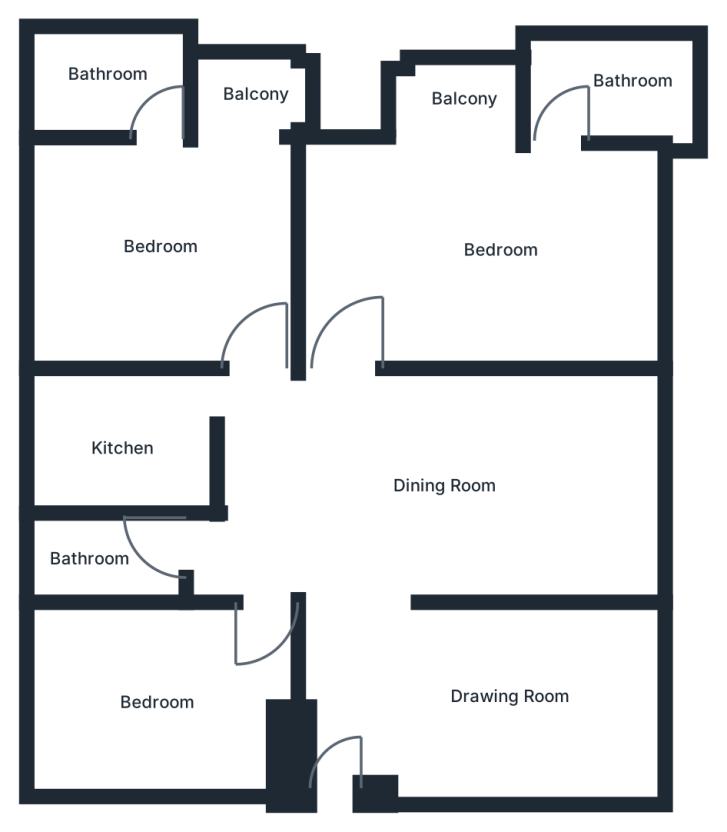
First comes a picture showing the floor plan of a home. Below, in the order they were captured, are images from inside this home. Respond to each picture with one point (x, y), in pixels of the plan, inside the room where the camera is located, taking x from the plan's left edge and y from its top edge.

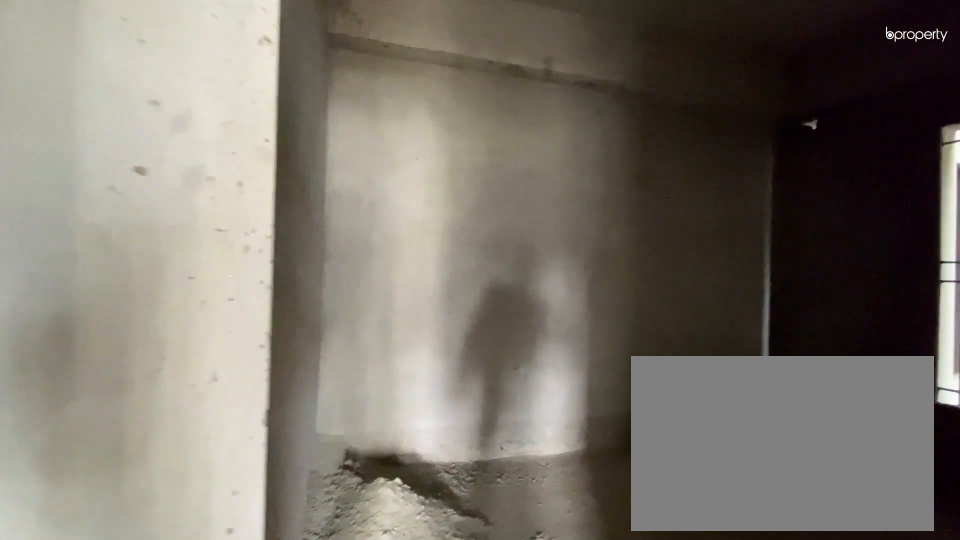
(196, 673)
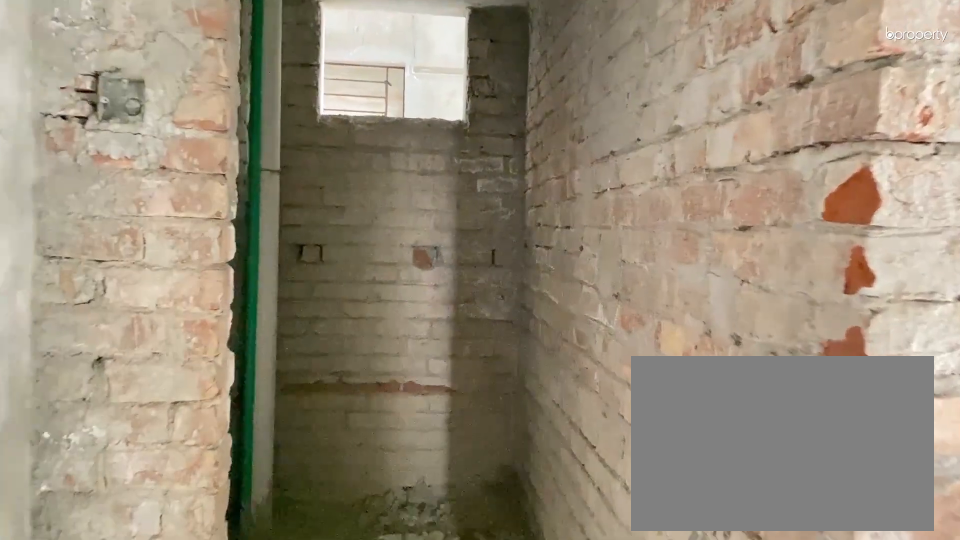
(232, 592)
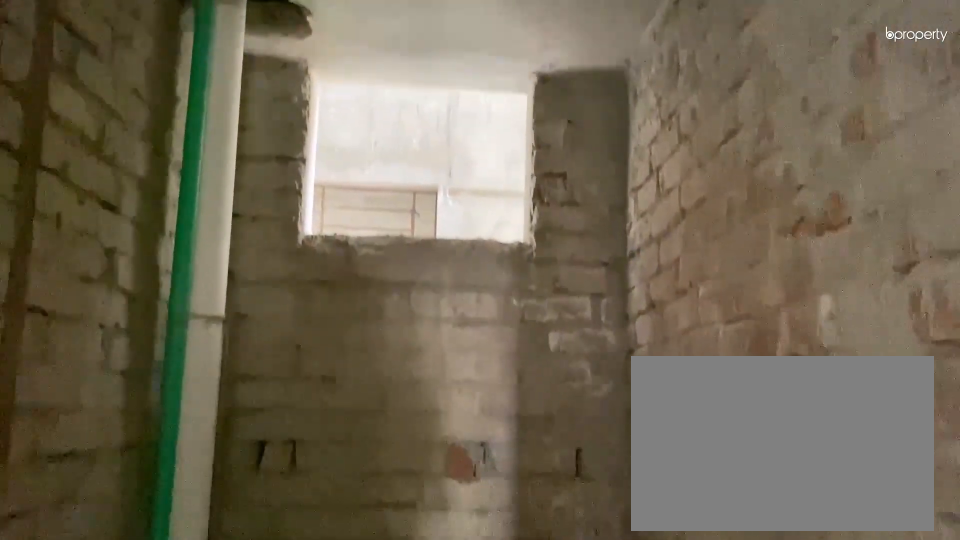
(106, 559)
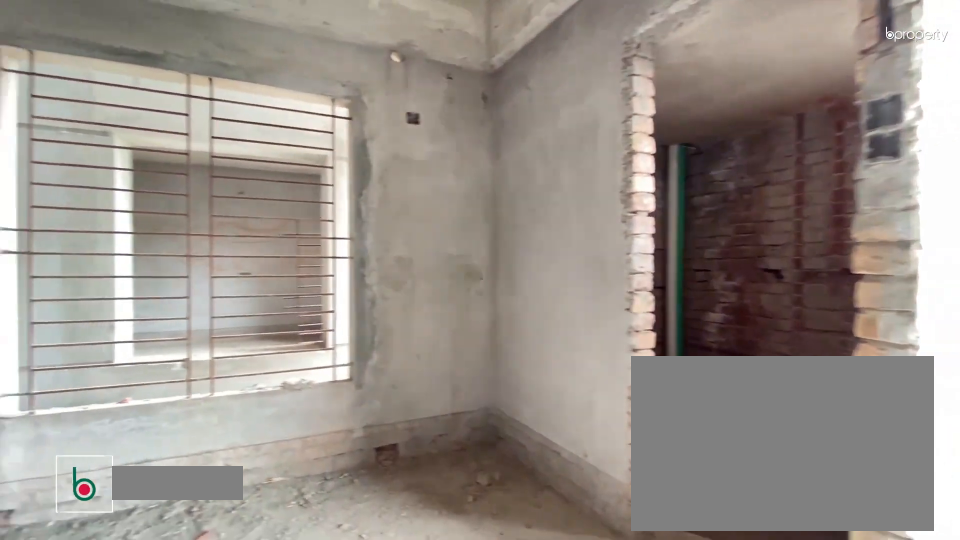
(163, 235)
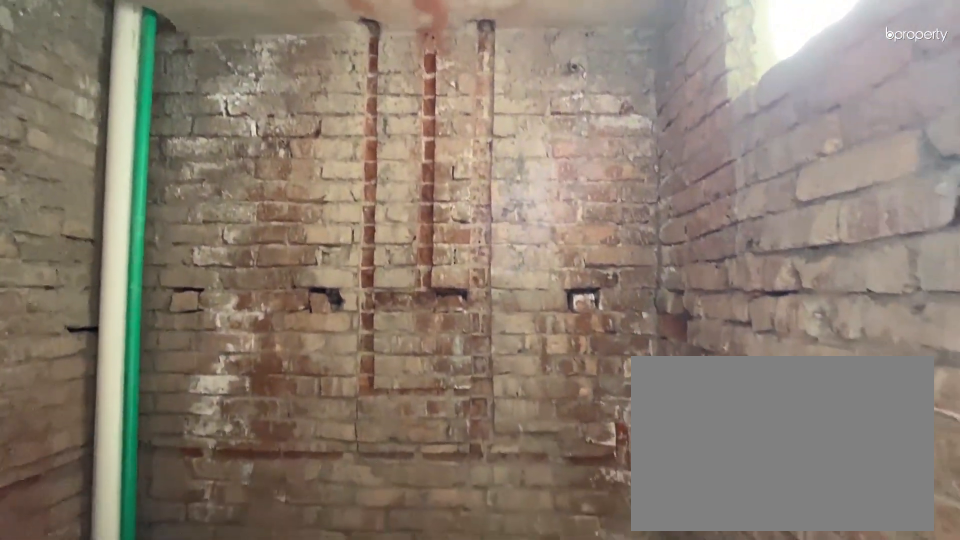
(123, 79)
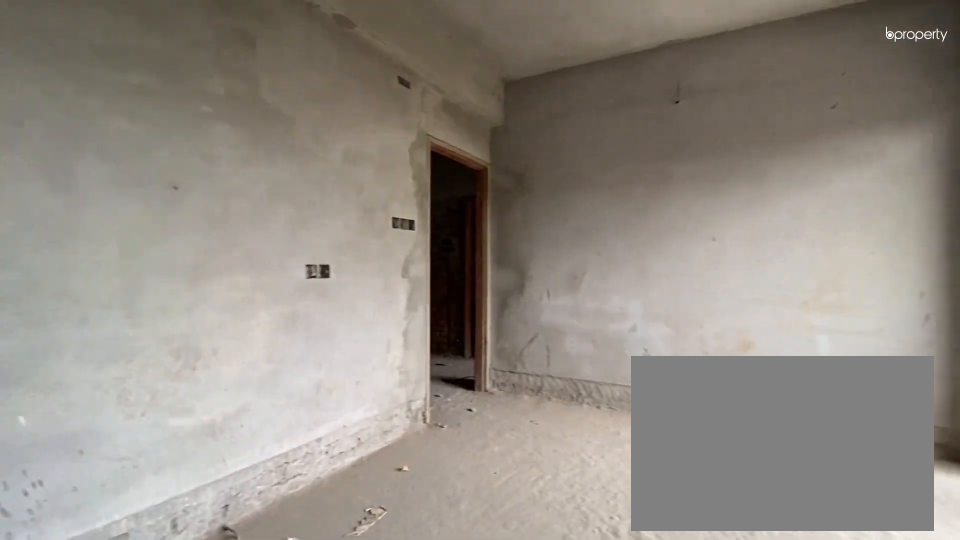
(455, 241)
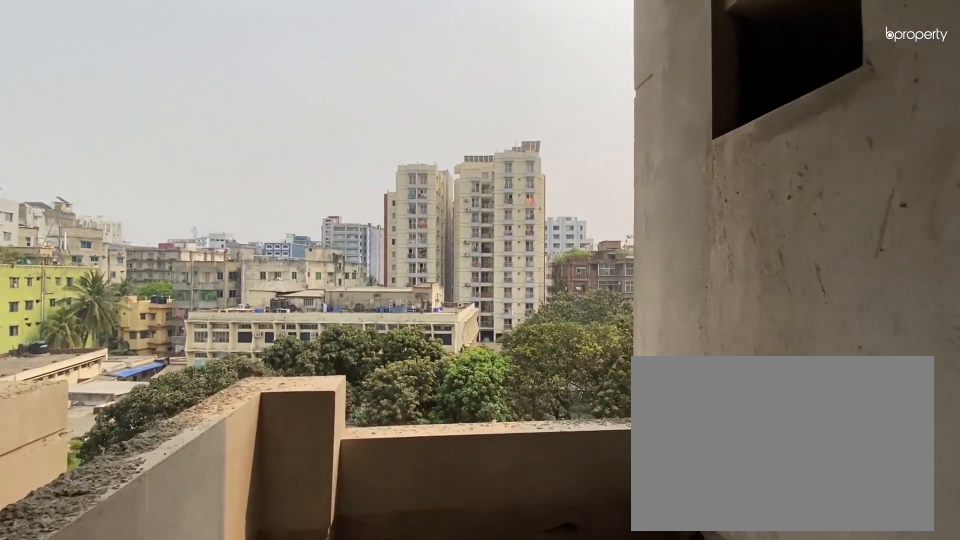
(463, 115)
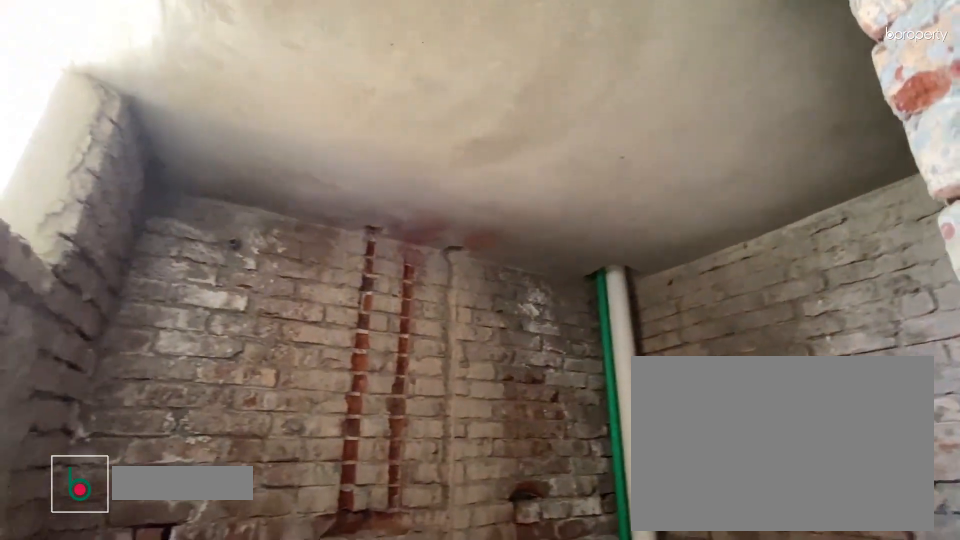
(635, 93)
